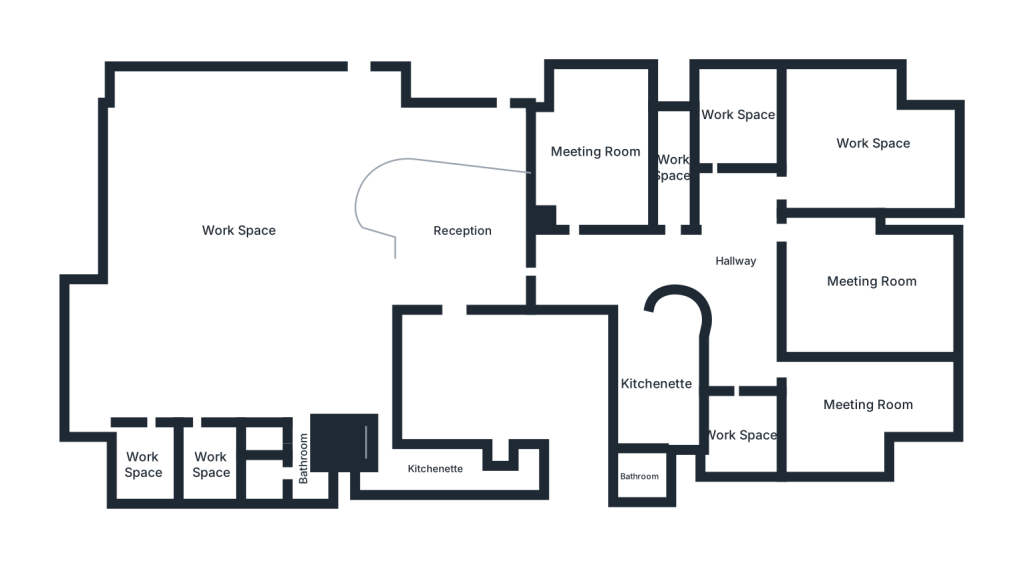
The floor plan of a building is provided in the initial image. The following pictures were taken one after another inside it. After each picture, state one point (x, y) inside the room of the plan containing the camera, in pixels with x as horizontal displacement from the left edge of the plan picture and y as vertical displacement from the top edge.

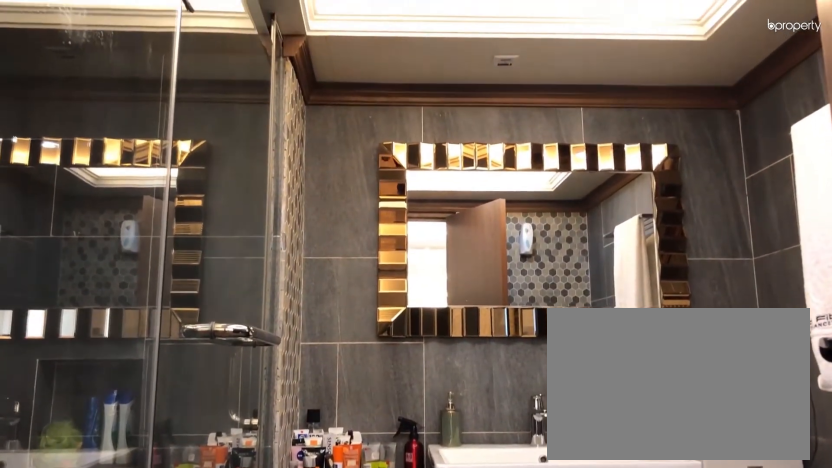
(642, 476)
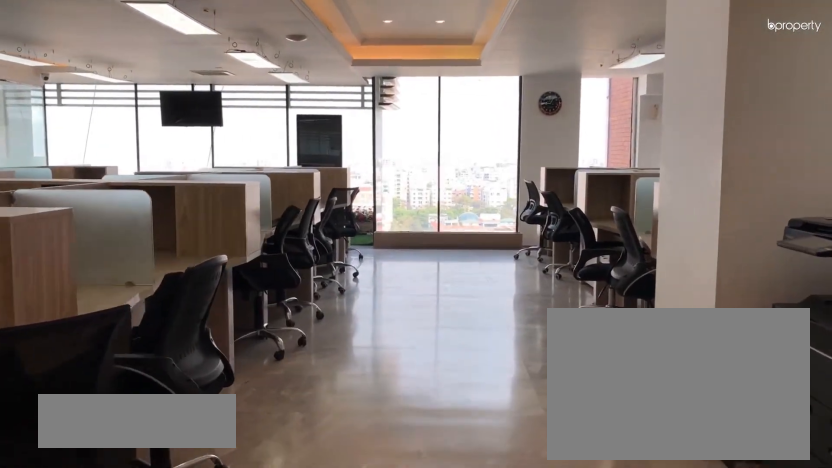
(238, 230)
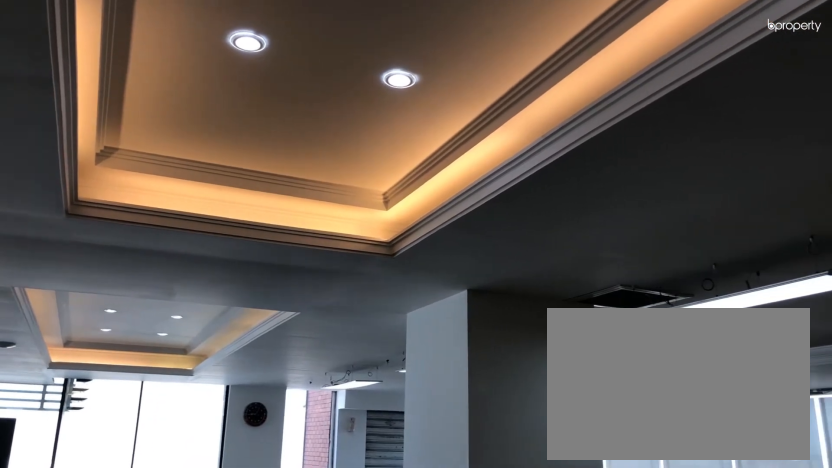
(239, 230)
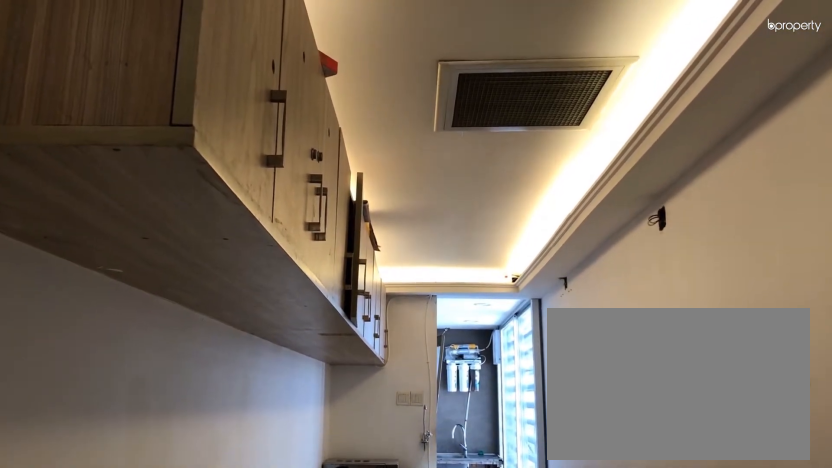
(434, 469)
